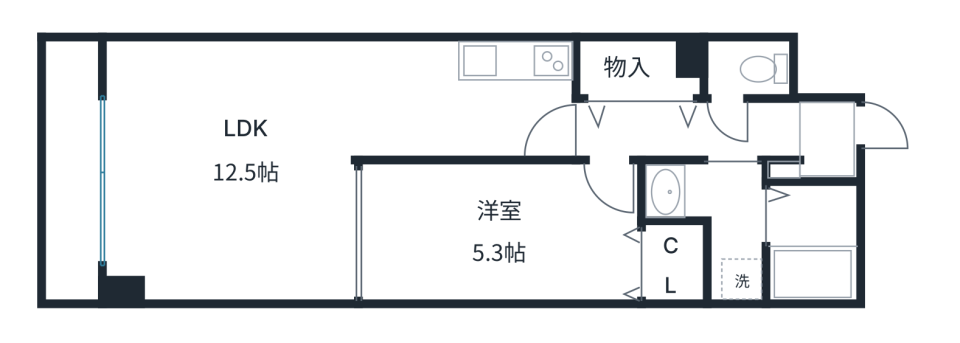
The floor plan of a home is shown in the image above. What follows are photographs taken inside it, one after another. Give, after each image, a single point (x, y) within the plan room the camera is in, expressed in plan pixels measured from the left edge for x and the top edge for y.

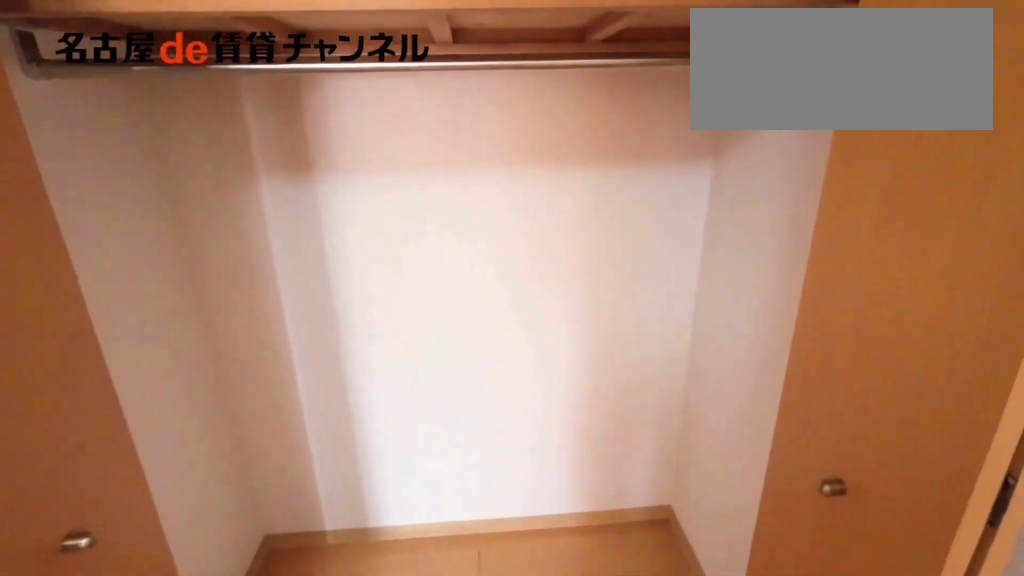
(670, 264)
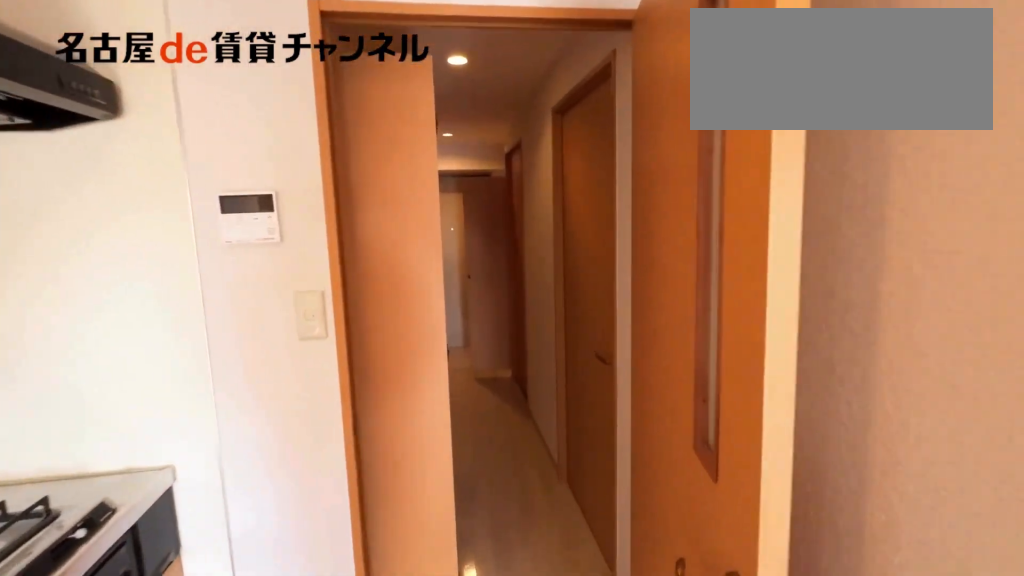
(461, 120)
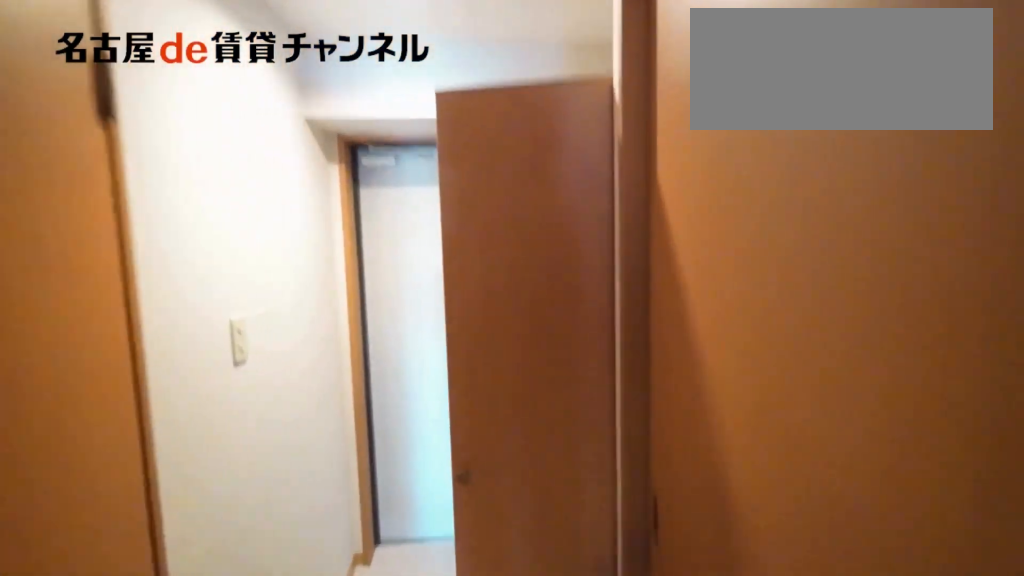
(690, 131)
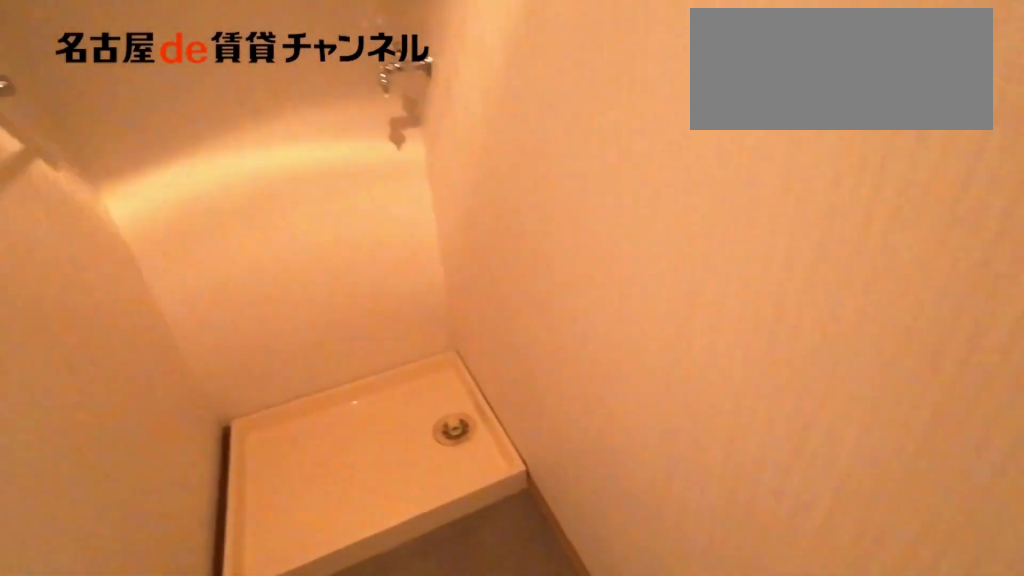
(716, 221)
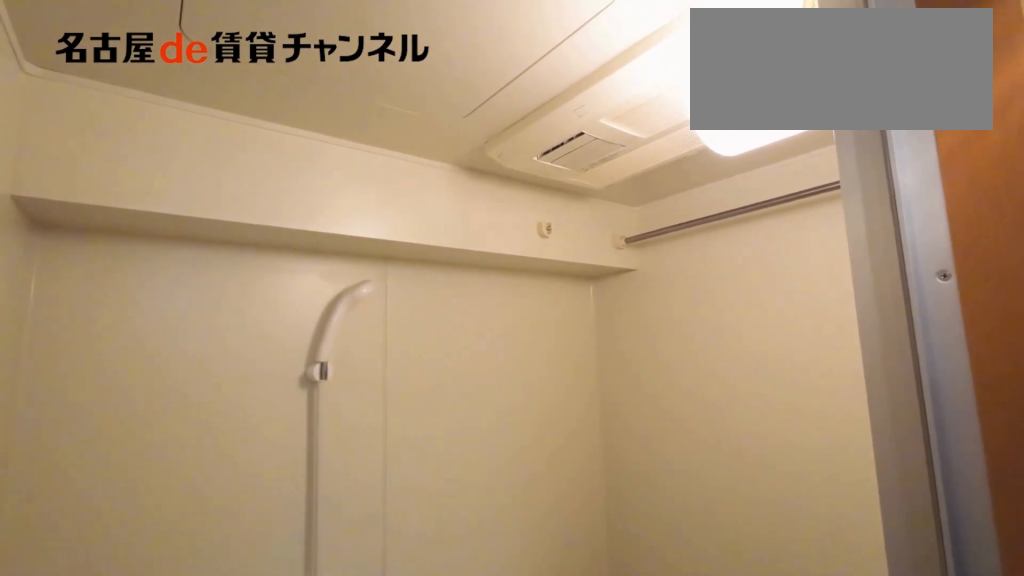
(812, 243)
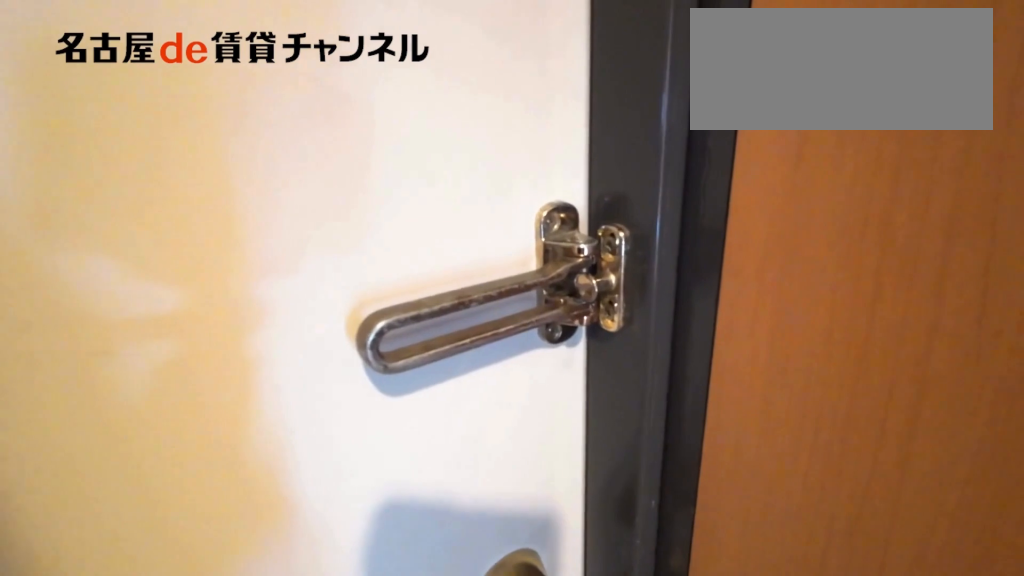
(828, 140)
